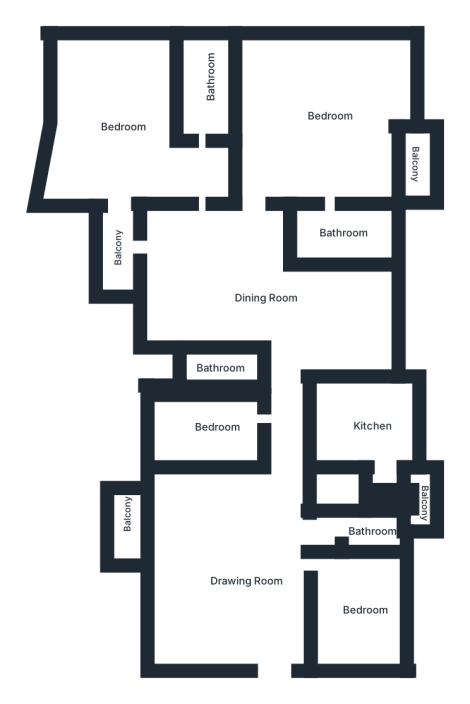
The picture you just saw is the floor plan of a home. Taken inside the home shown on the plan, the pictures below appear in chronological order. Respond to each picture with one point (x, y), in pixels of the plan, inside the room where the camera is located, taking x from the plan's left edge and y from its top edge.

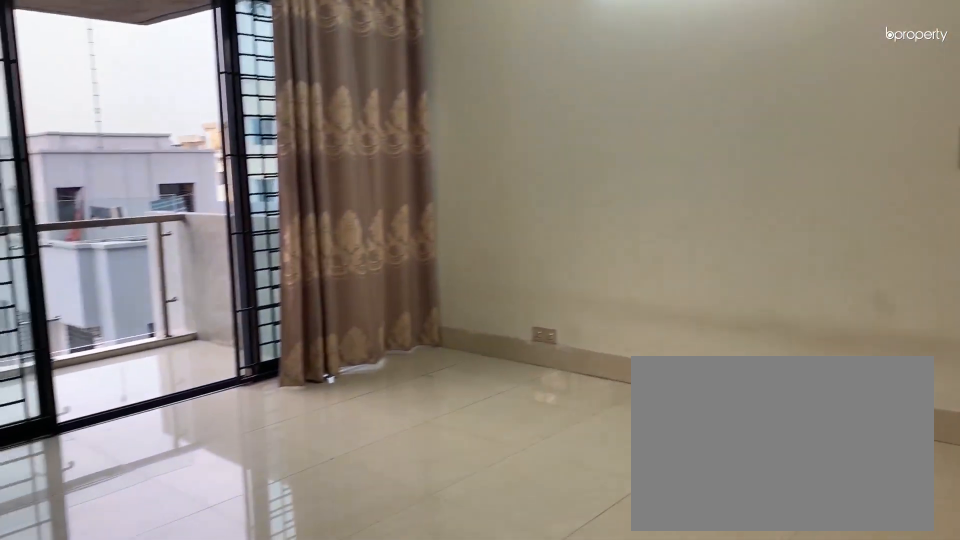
(249, 581)
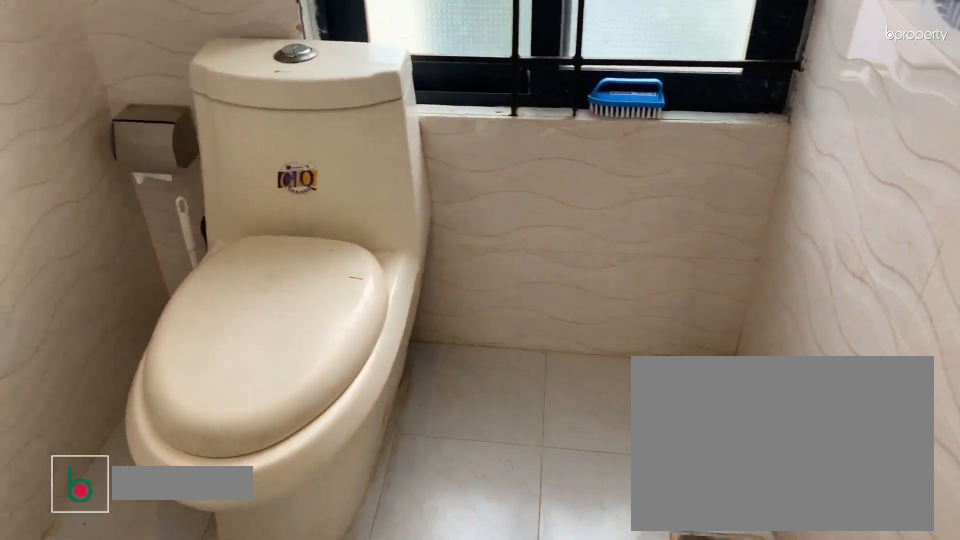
(374, 532)
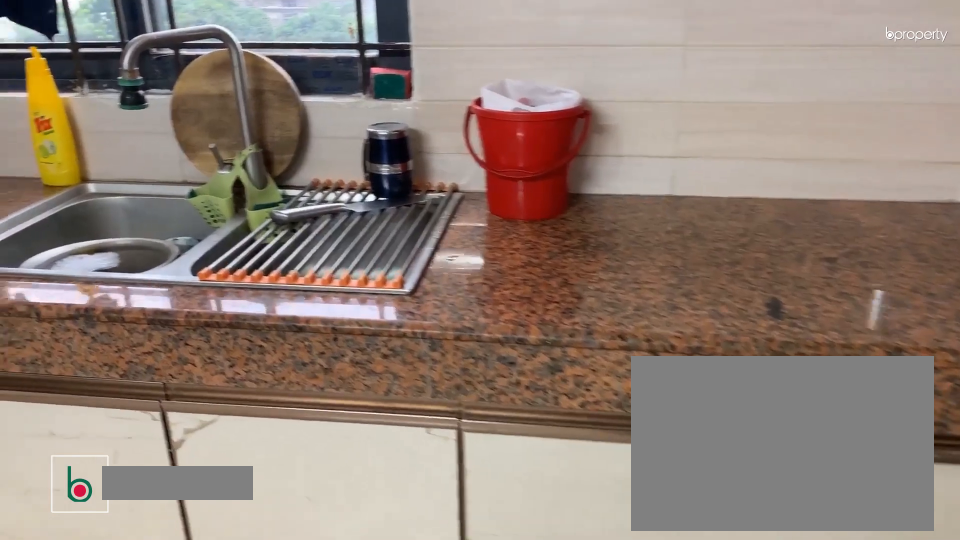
(376, 427)
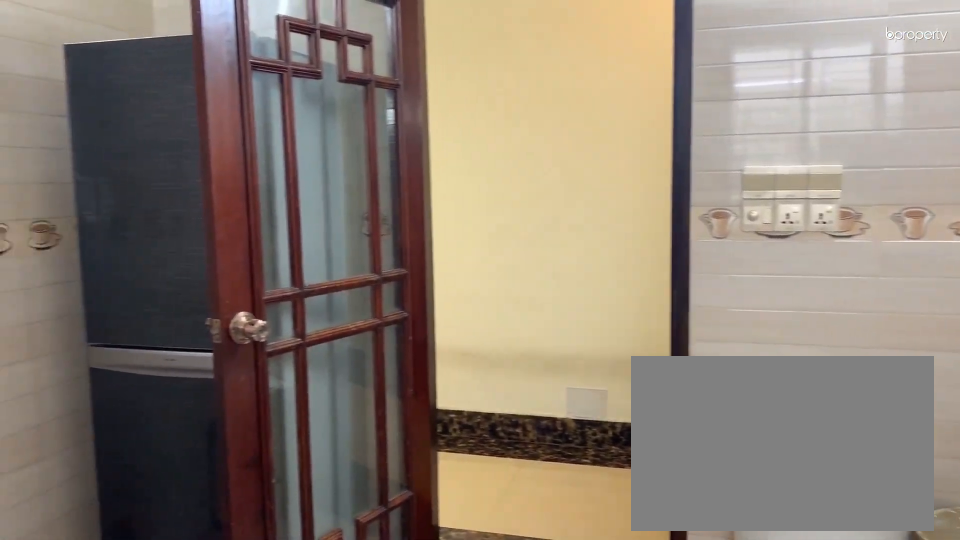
(377, 426)
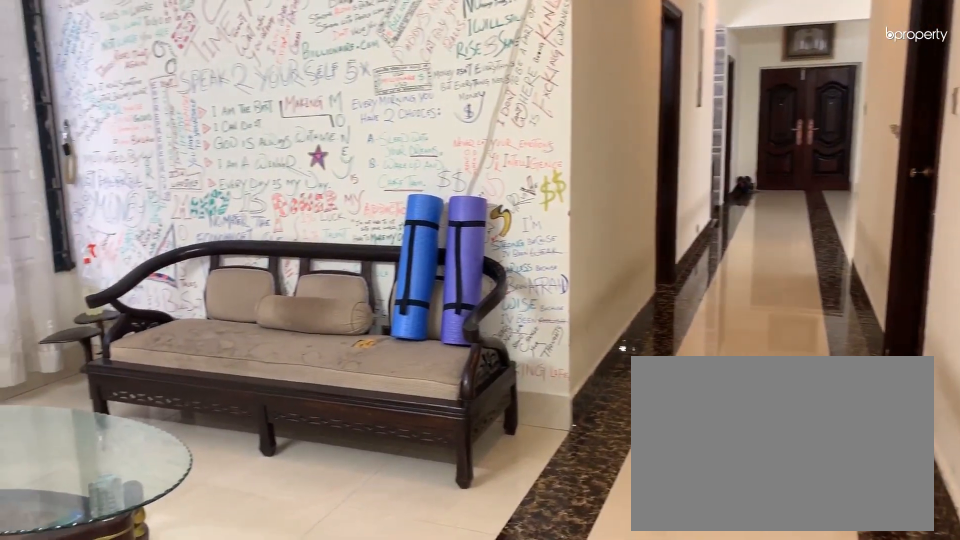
(252, 279)
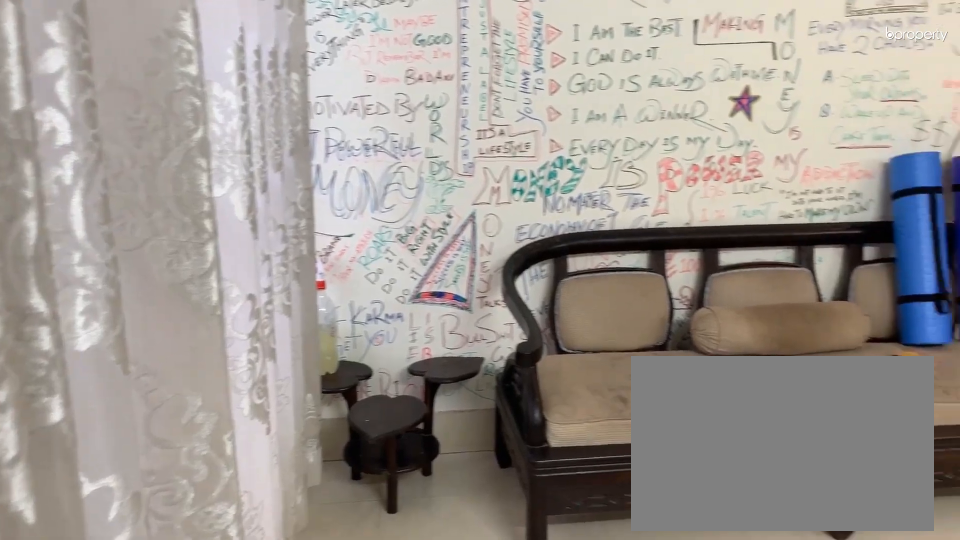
(331, 318)
